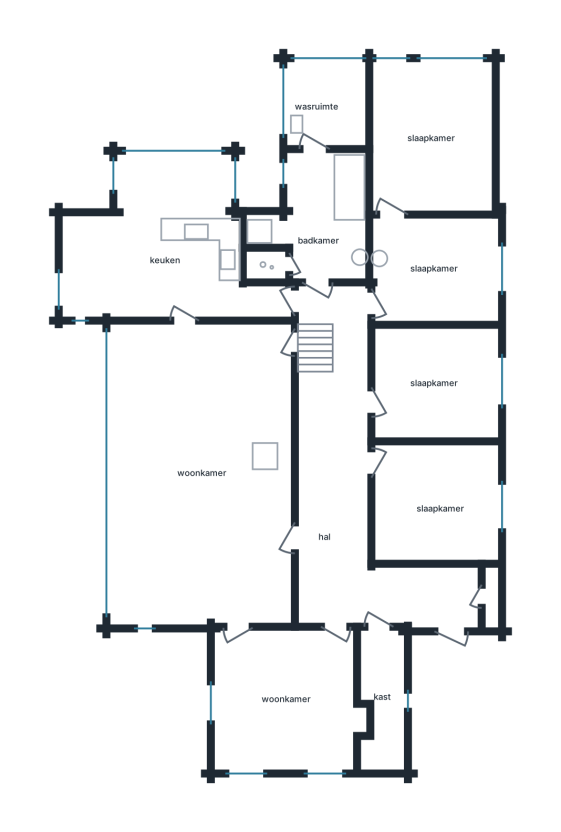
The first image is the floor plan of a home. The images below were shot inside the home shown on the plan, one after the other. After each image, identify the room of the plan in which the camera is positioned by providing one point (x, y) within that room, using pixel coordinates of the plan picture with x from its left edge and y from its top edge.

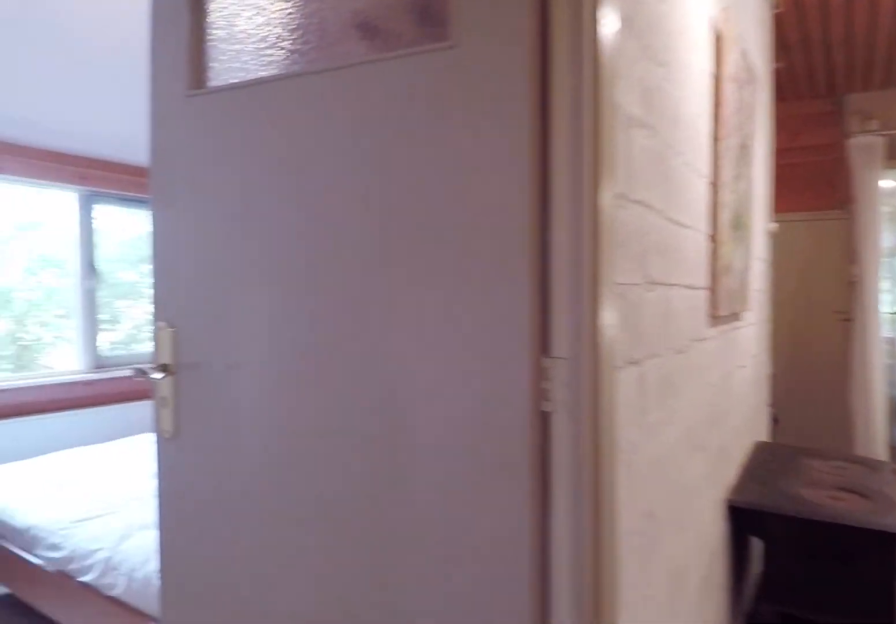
(354, 492)
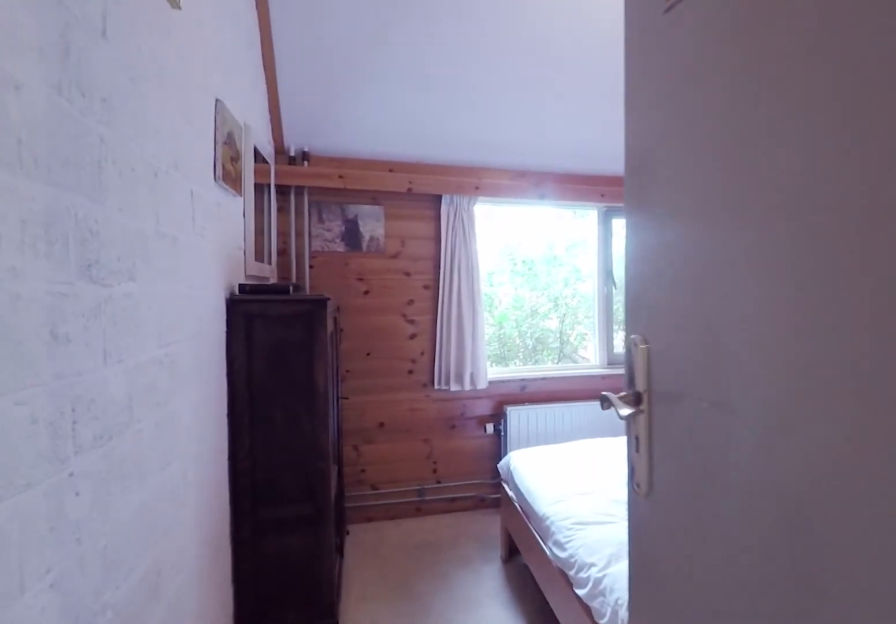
(434, 502)
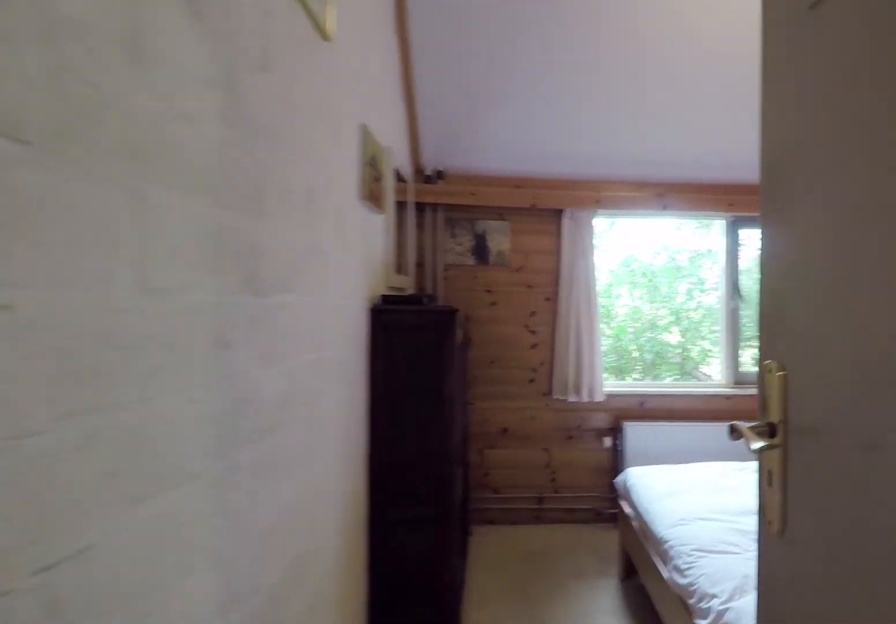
(434, 502)
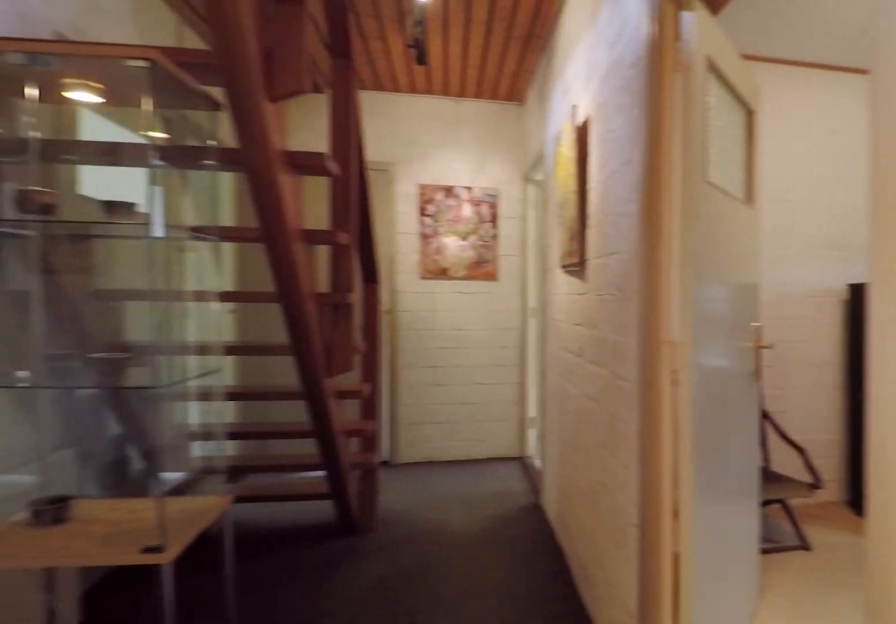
(354, 492)
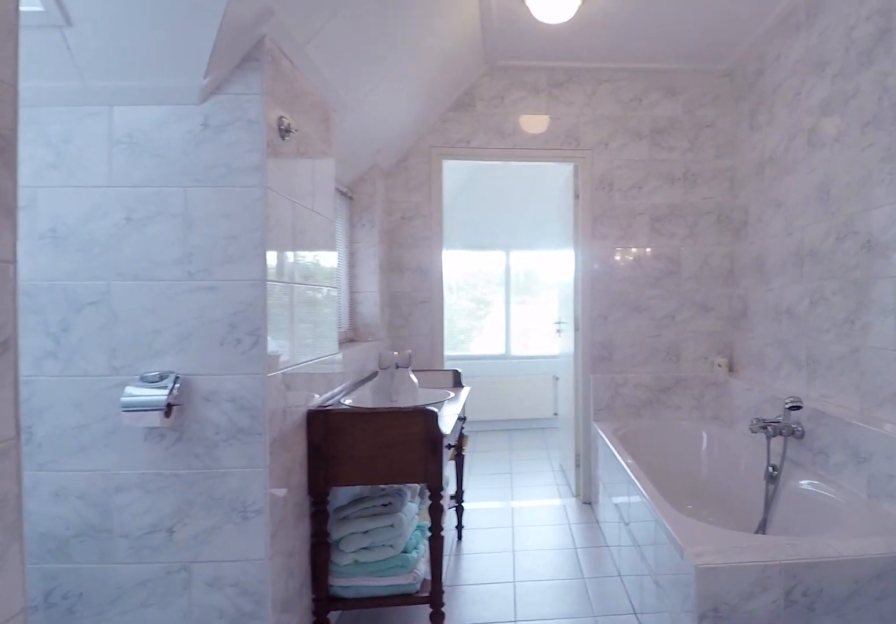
(320, 216)
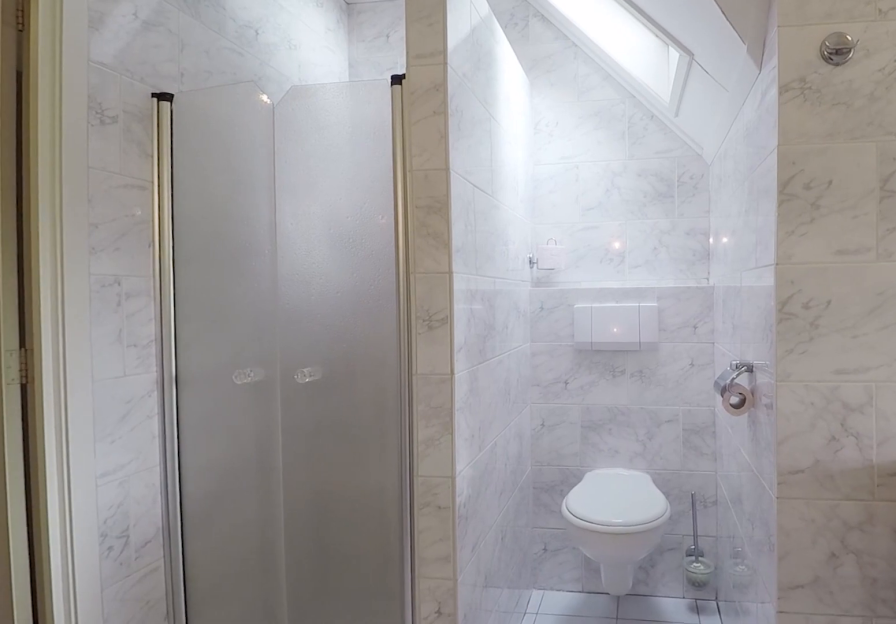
(320, 216)
